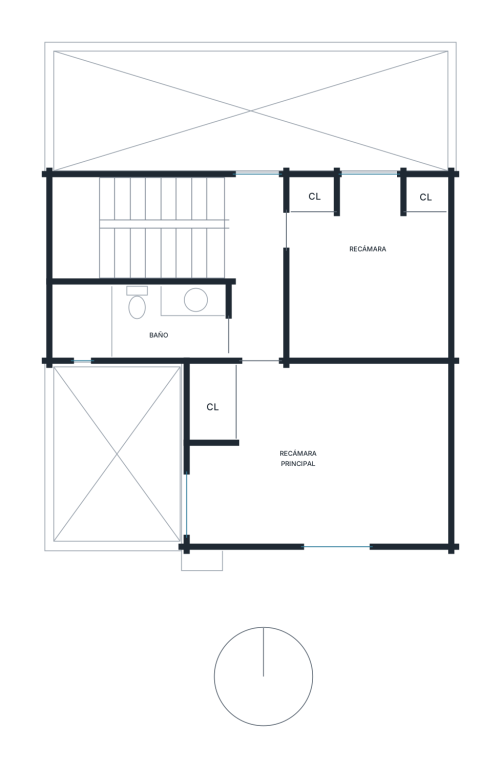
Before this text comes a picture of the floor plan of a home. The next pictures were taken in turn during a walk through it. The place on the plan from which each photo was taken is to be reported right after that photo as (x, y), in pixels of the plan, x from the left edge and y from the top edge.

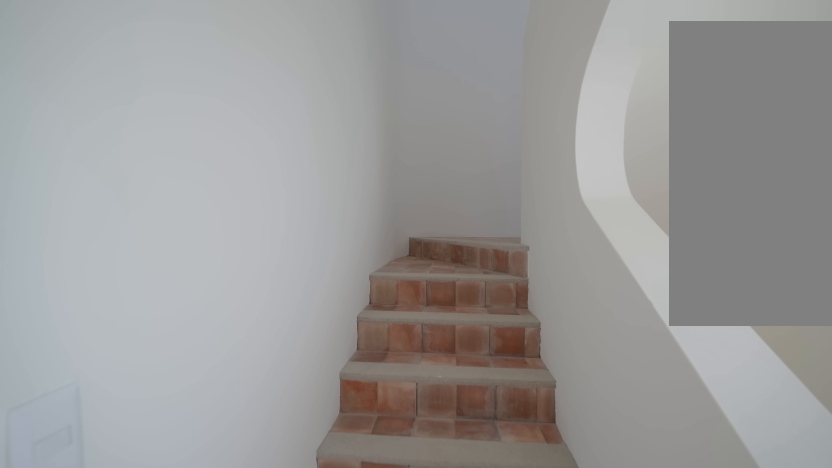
(213, 253)
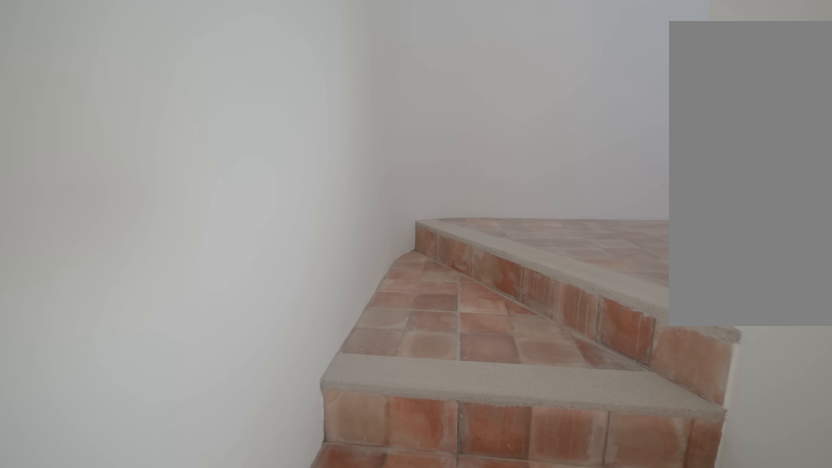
(216, 253)
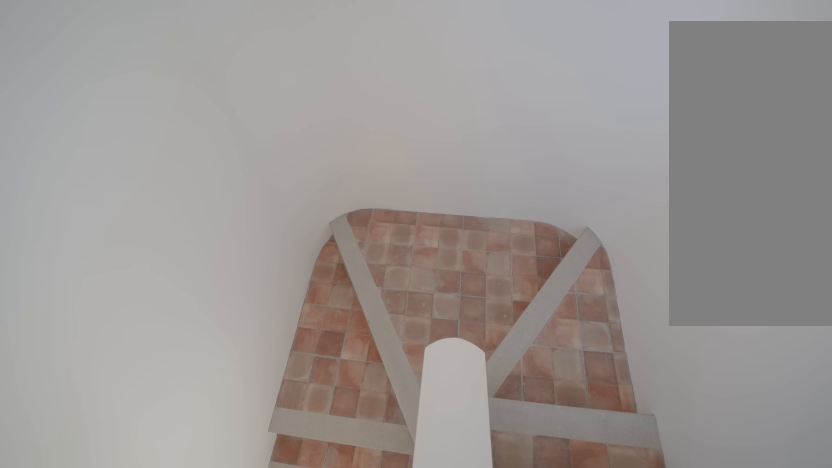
(121, 206)
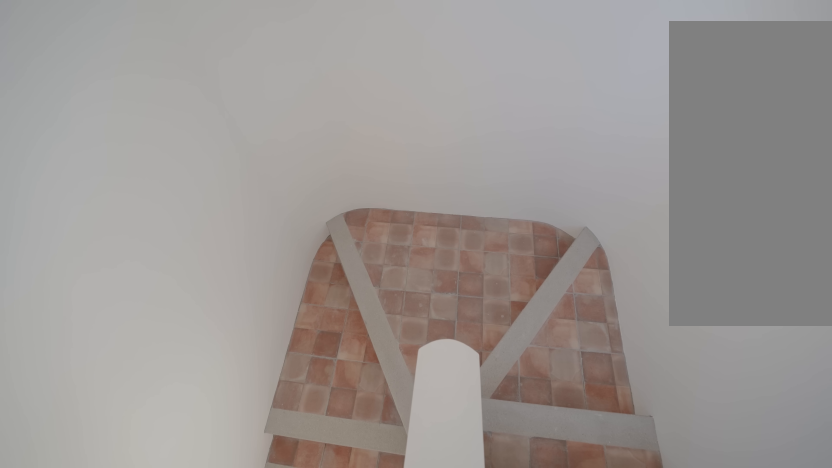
(141, 203)
